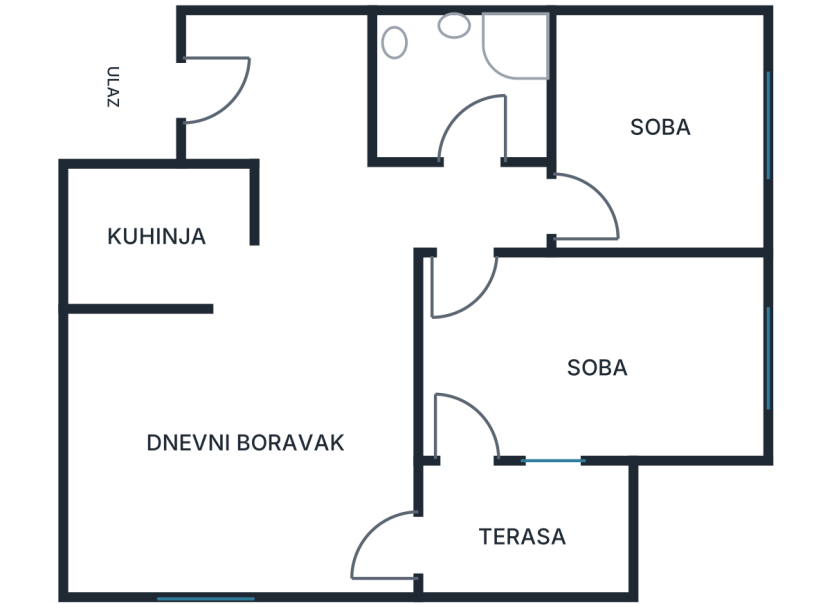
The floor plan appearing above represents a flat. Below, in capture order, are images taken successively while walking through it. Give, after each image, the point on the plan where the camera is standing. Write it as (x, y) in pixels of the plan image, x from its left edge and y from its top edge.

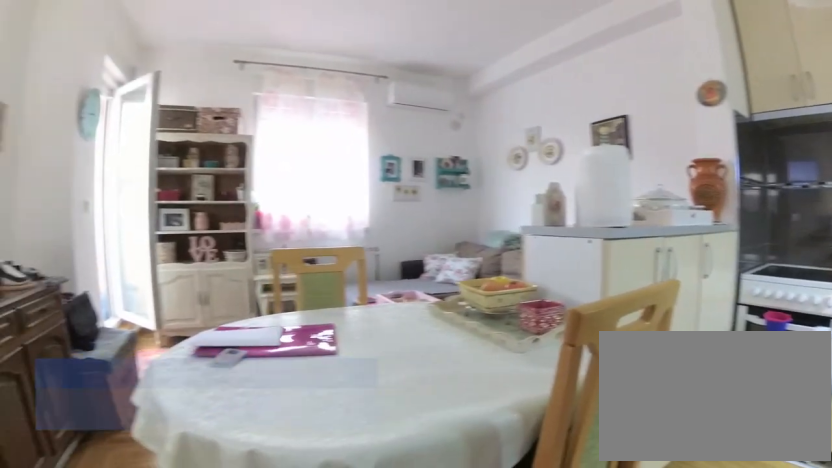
(326, 234)
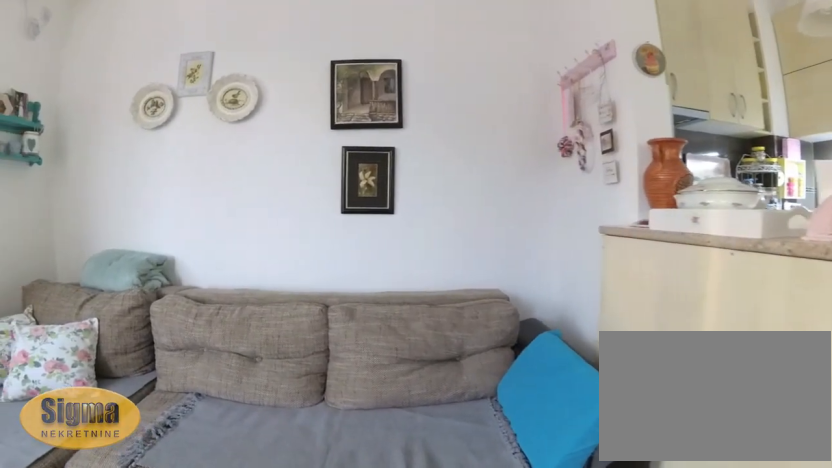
(206, 433)
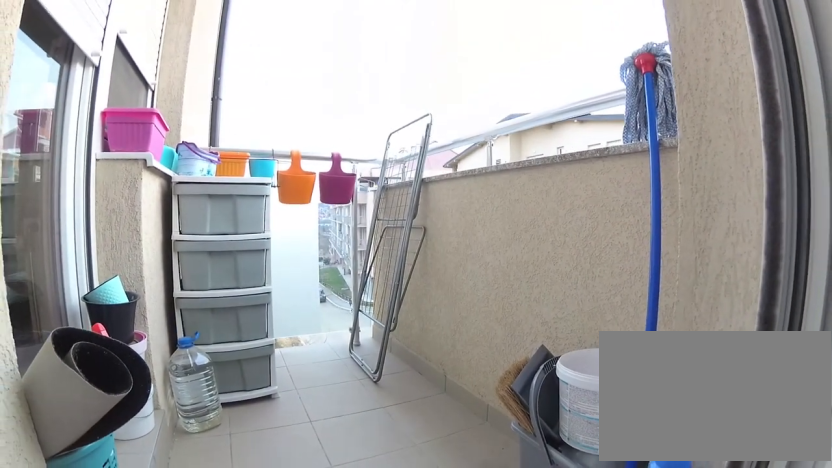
(381, 532)
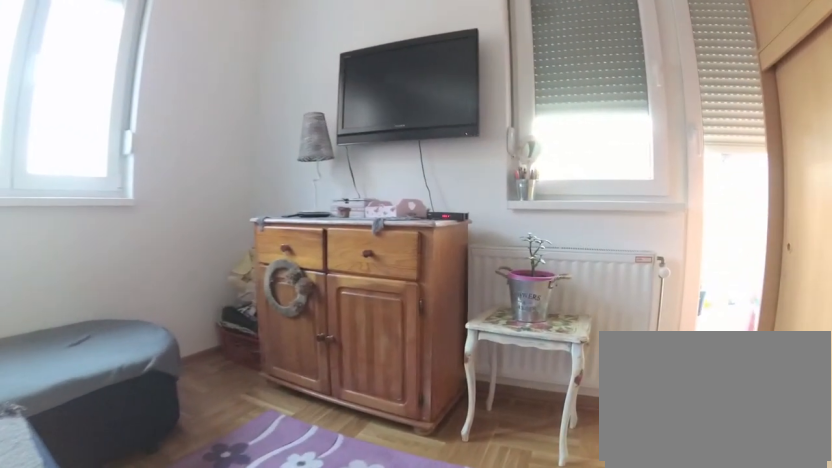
(453, 305)
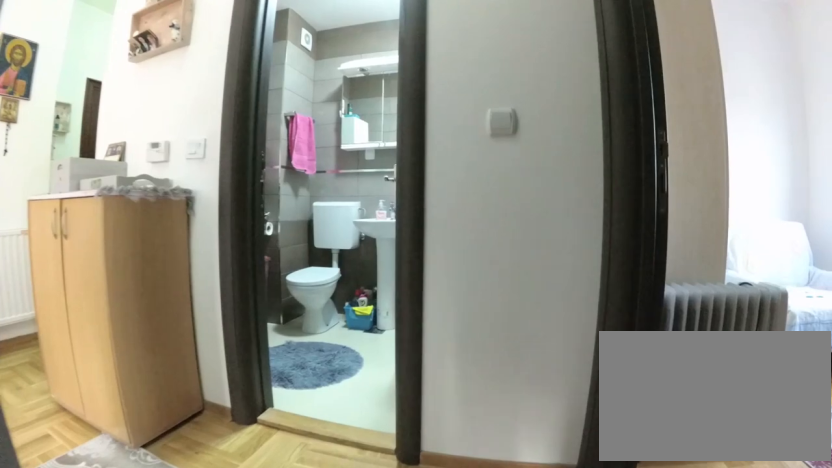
(482, 297)
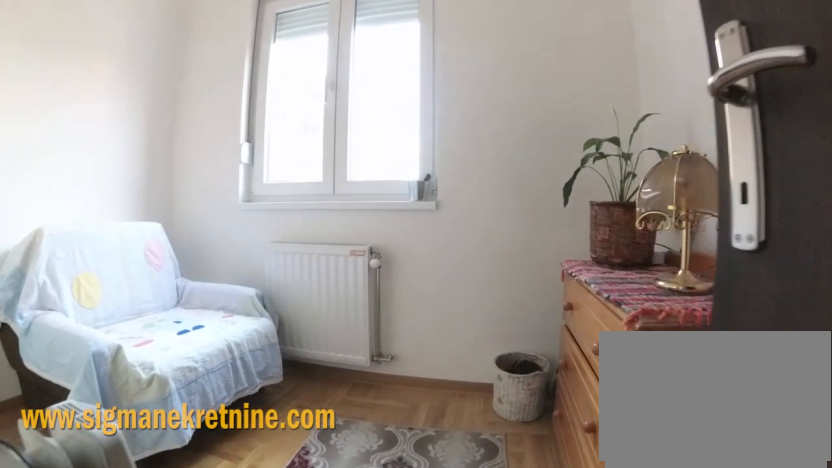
(544, 219)
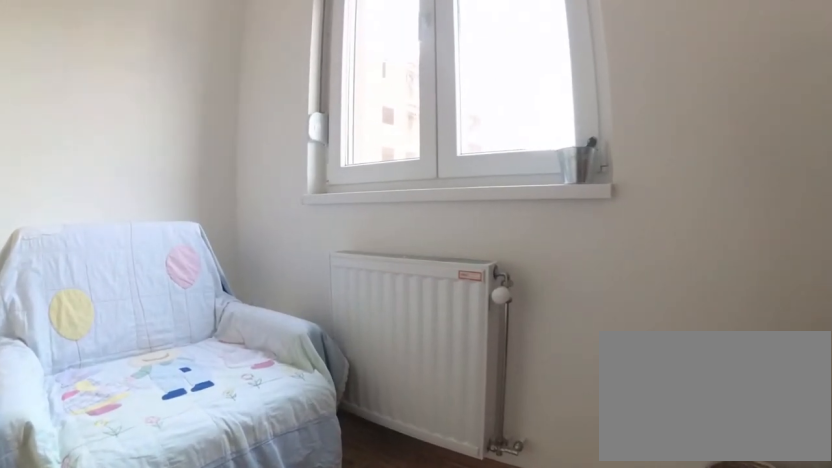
(640, 187)
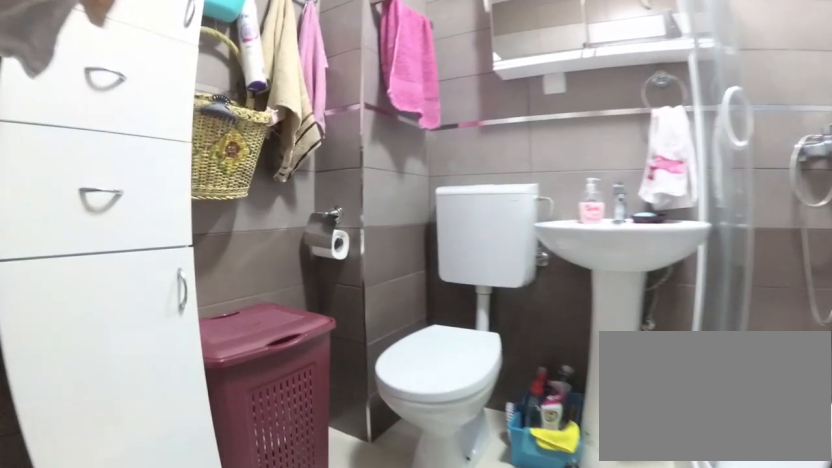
(463, 169)
